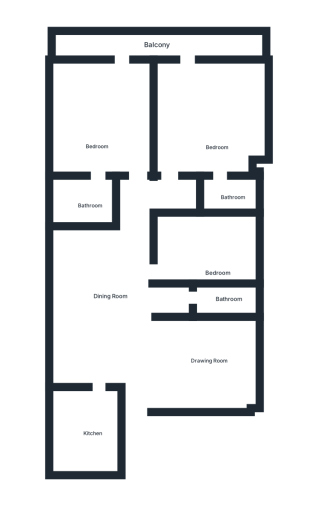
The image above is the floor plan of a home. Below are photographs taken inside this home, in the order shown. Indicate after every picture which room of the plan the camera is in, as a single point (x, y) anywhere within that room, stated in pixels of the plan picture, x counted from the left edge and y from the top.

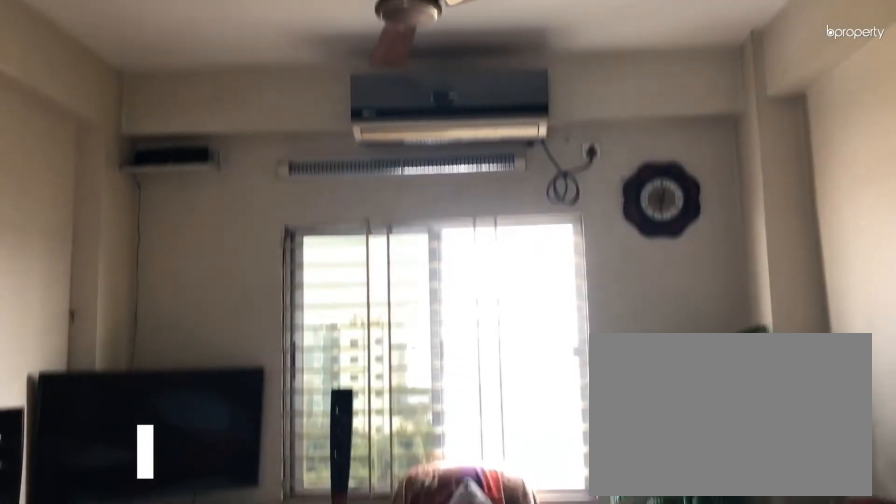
(203, 368)
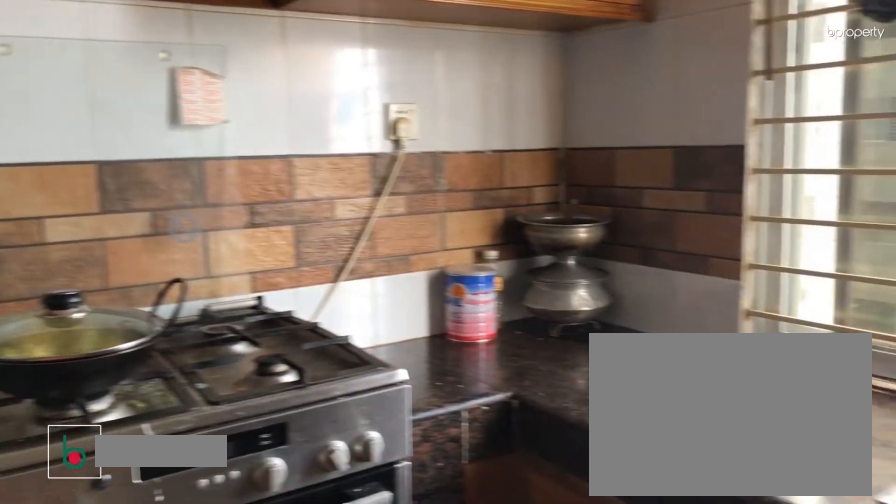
(84, 433)
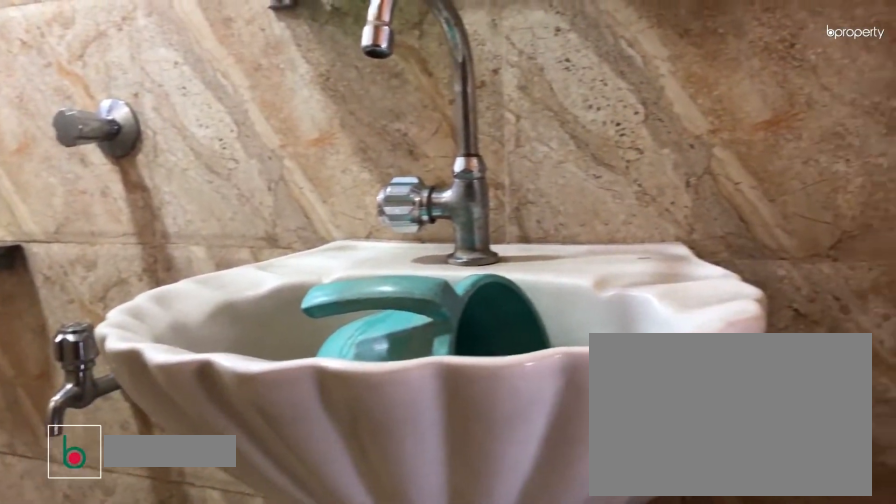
(222, 301)
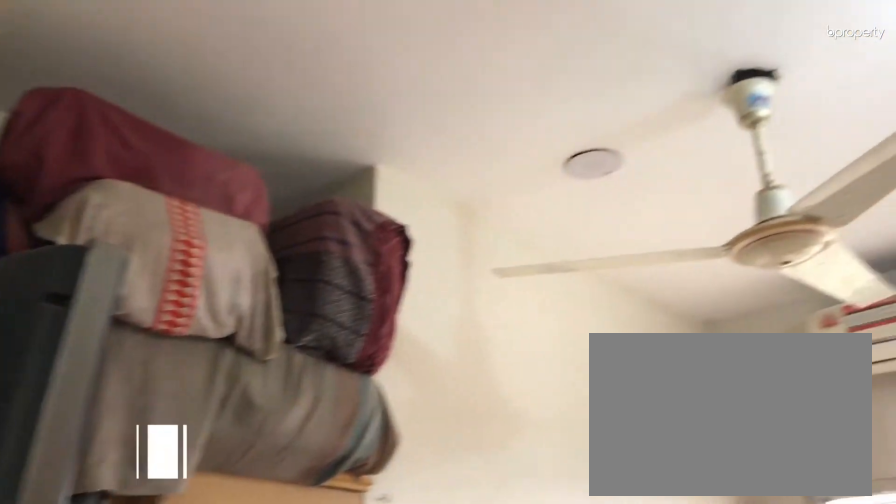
(216, 253)
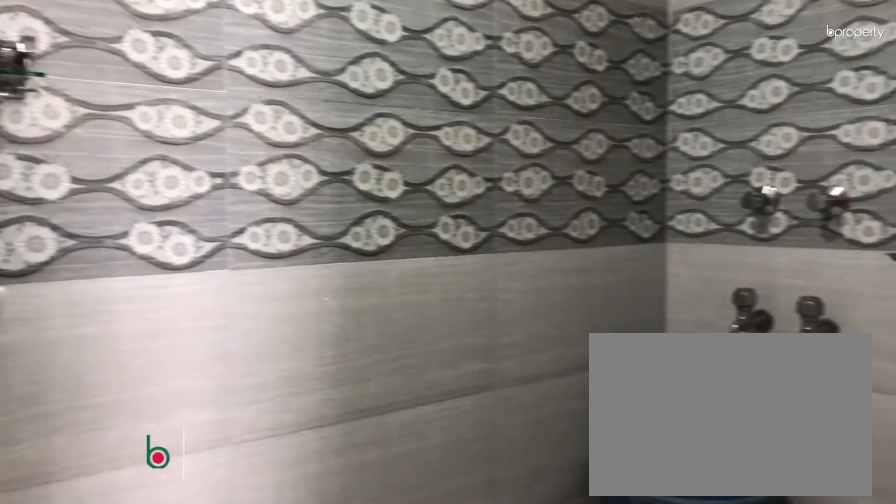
(225, 197)
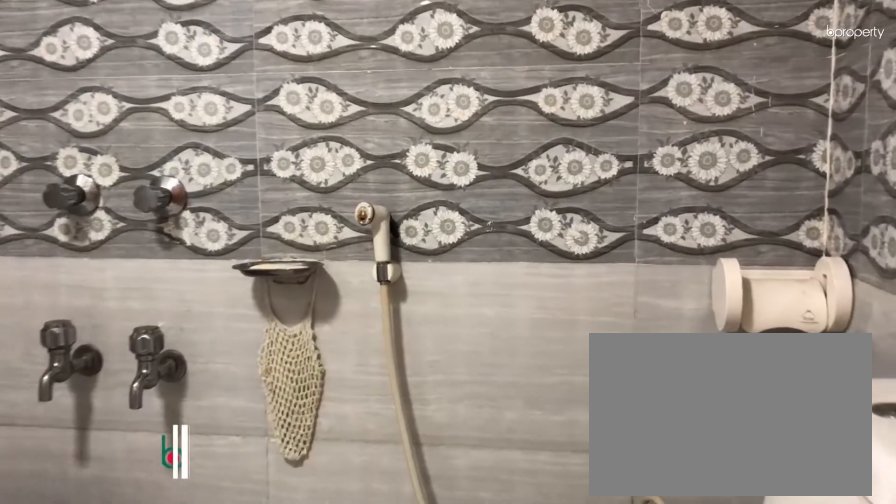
(225, 197)
